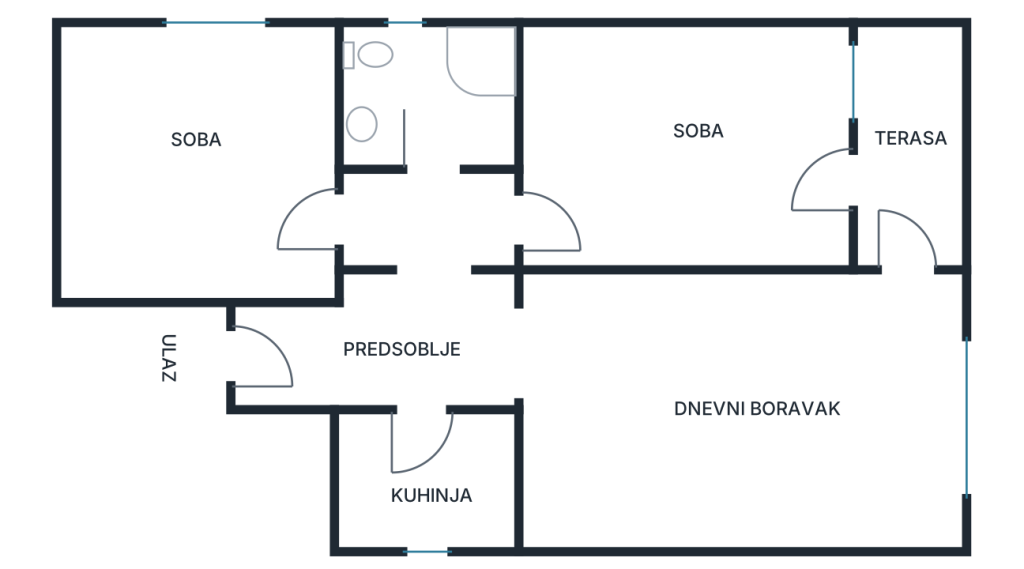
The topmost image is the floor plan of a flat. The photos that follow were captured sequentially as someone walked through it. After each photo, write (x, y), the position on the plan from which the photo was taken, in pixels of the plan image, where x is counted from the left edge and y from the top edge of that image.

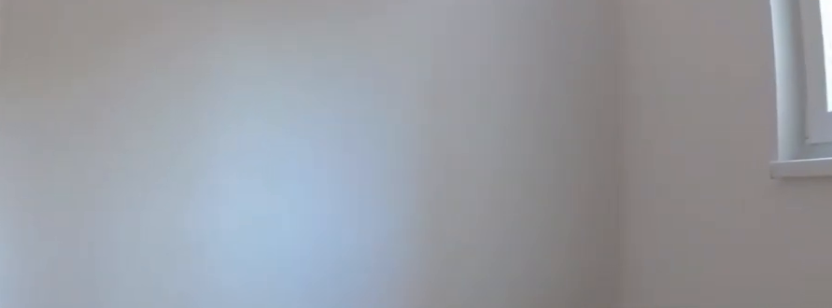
(287, 159)
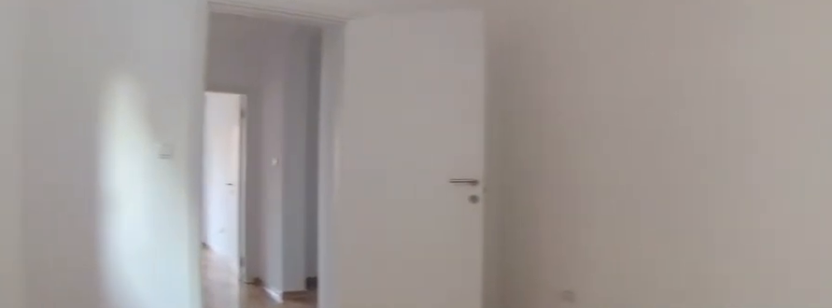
(90, 49)
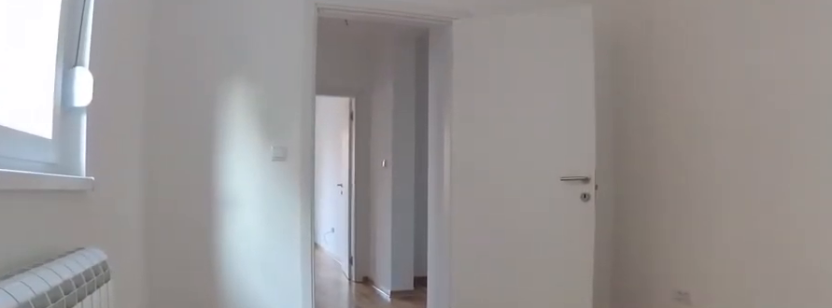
(142, 81)
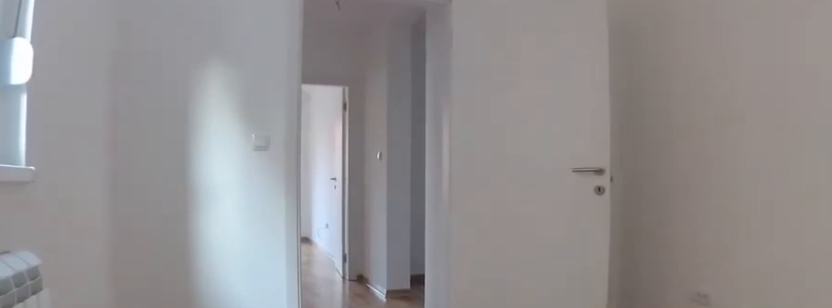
(171, 98)
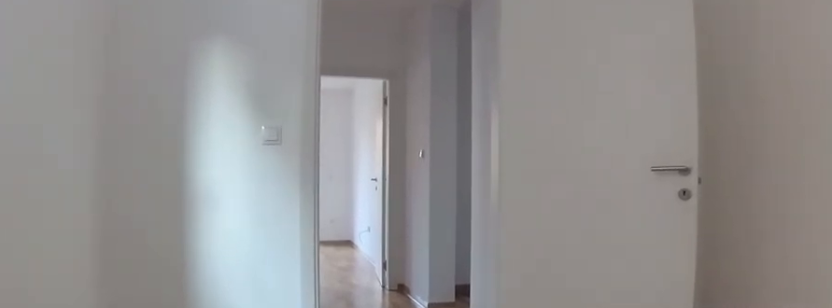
(200, 115)
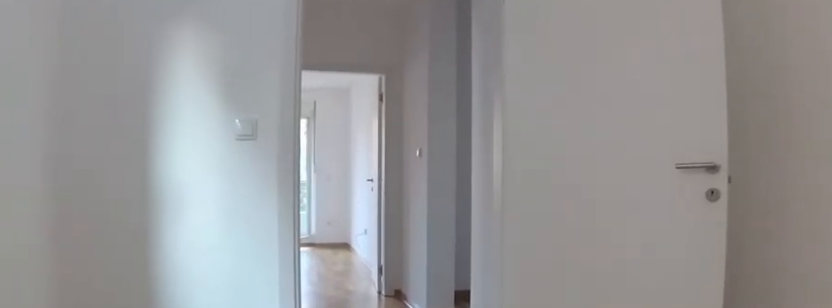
(215, 125)
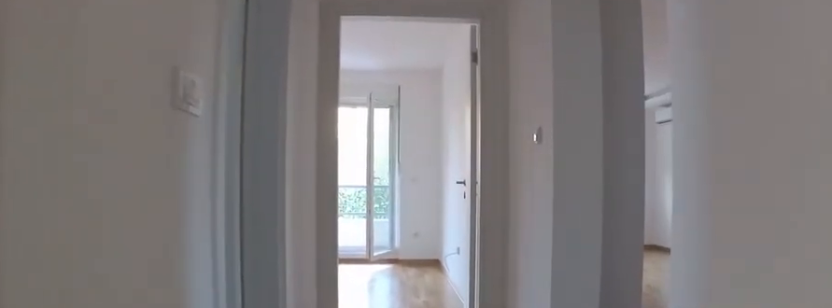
(301, 178)
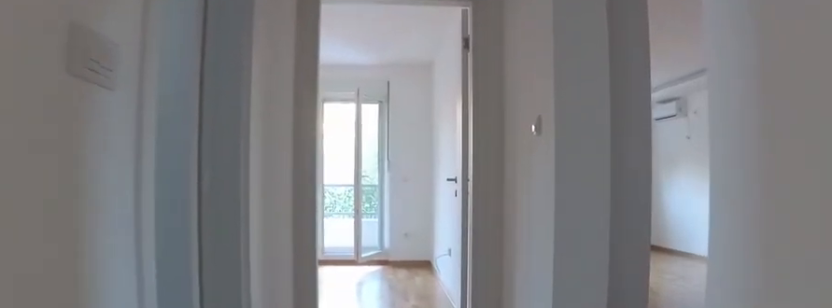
(315, 186)
